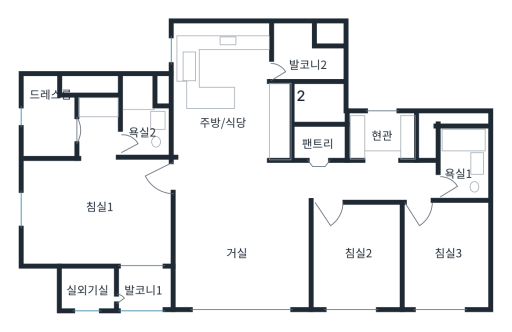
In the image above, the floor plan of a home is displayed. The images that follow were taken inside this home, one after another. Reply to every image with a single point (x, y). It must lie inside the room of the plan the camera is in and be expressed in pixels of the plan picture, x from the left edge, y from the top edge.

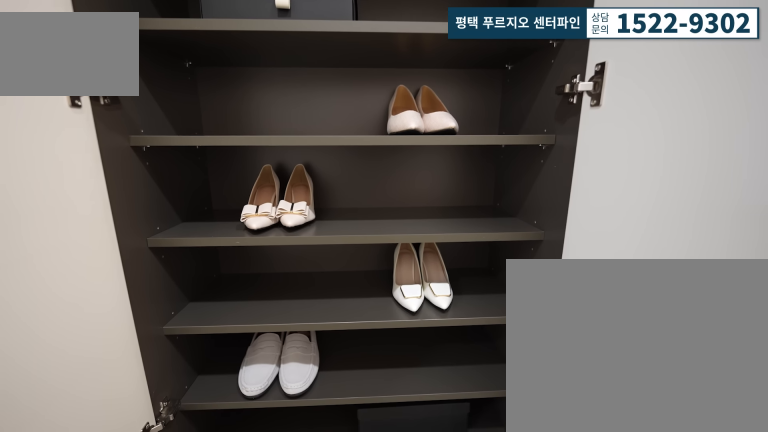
(384, 138)
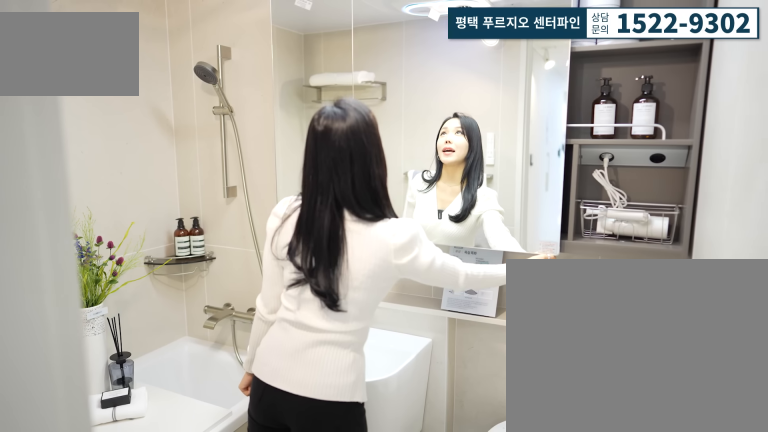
(457, 170)
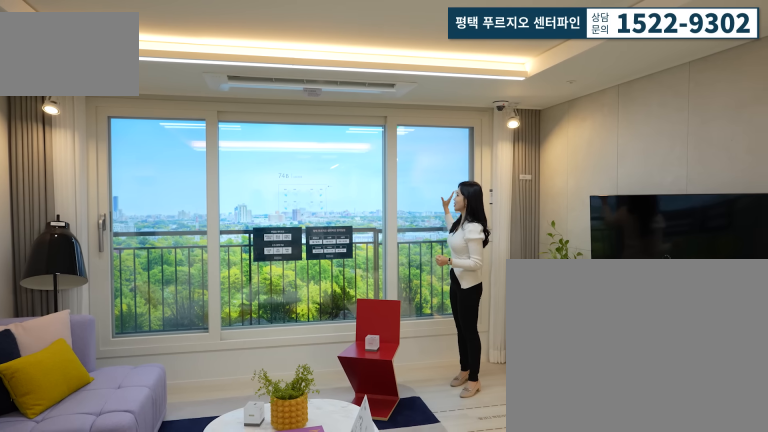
(239, 245)
